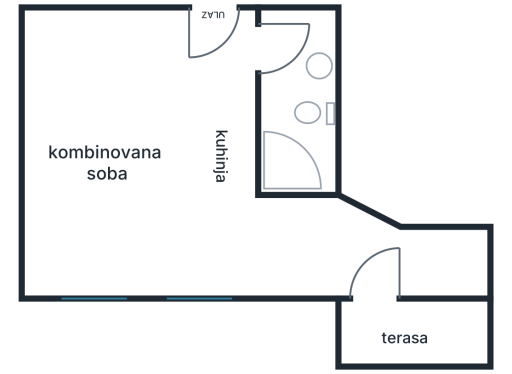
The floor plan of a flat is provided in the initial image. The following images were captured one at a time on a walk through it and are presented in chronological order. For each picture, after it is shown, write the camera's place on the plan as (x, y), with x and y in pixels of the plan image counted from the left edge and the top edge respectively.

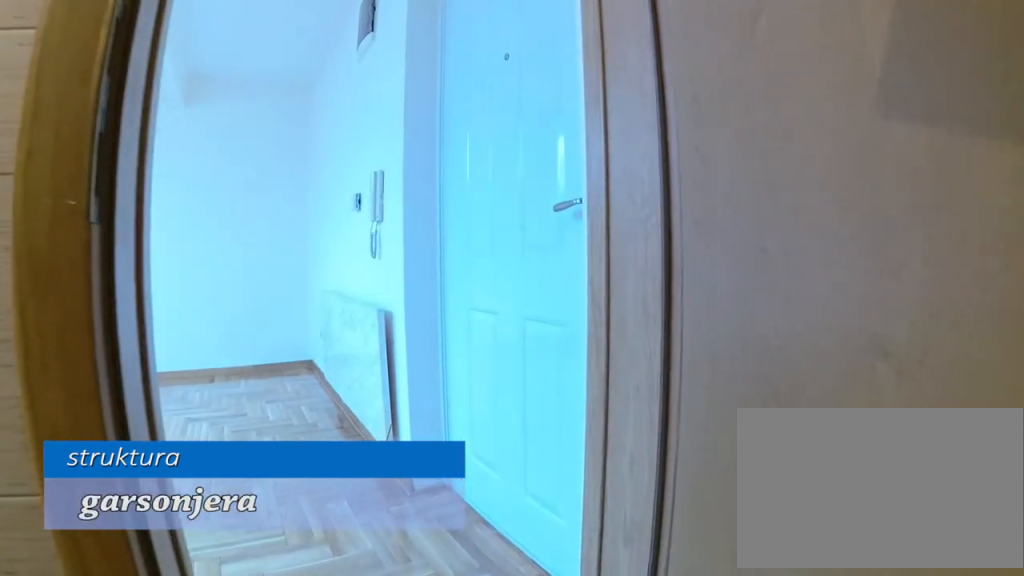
(306, 63)
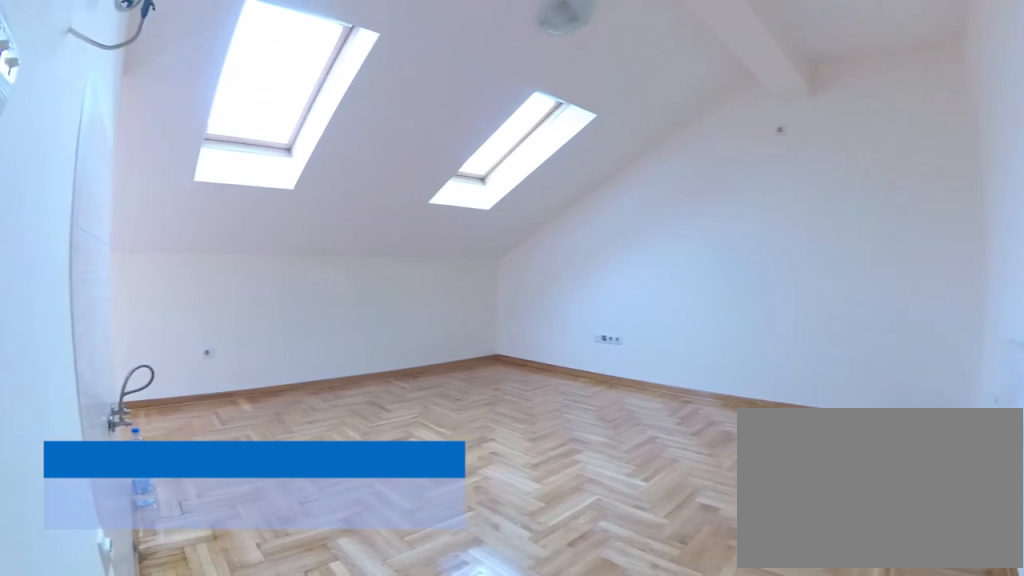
(264, 33)
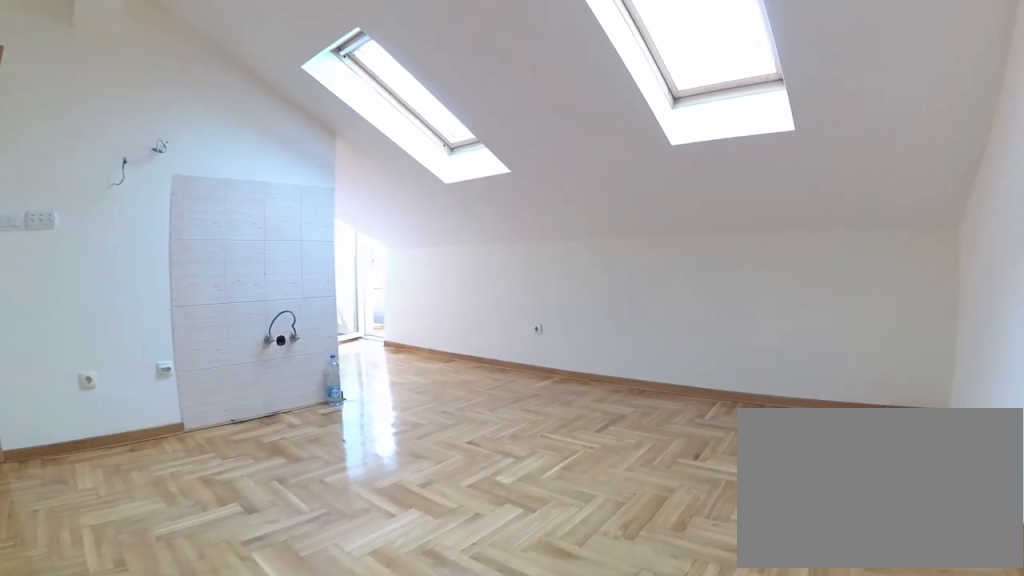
(68, 72)
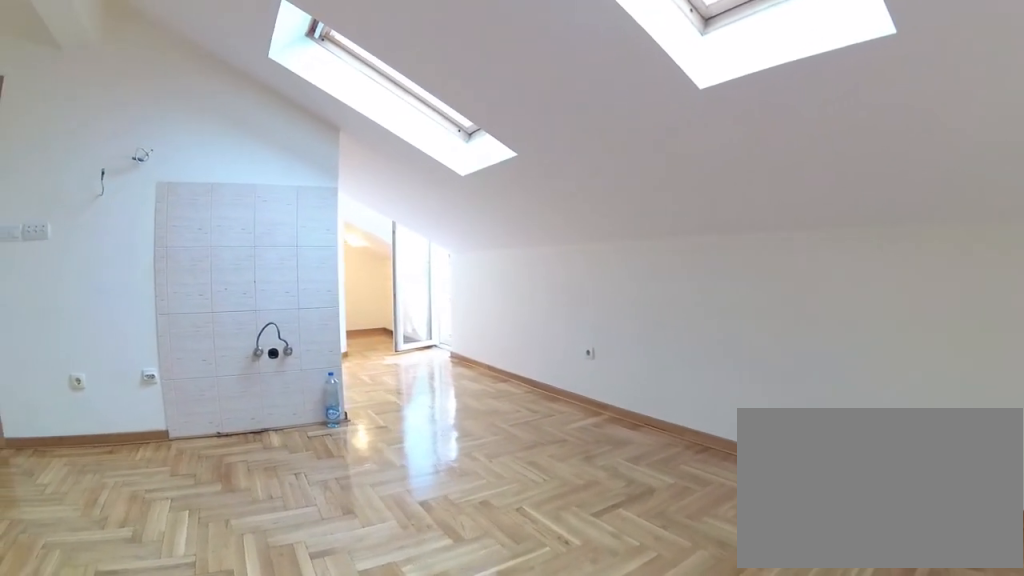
(61, 126)
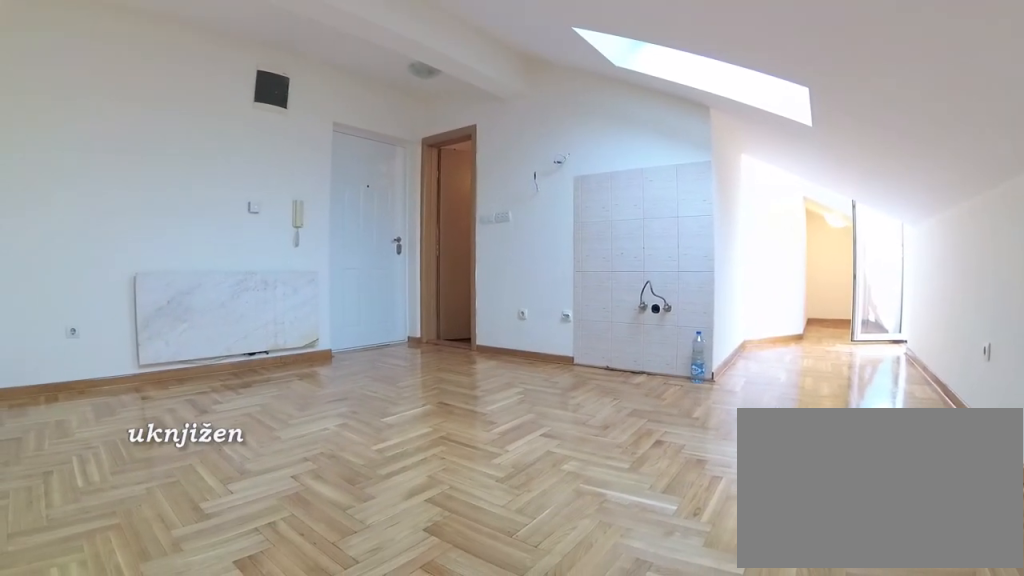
(64, 241)
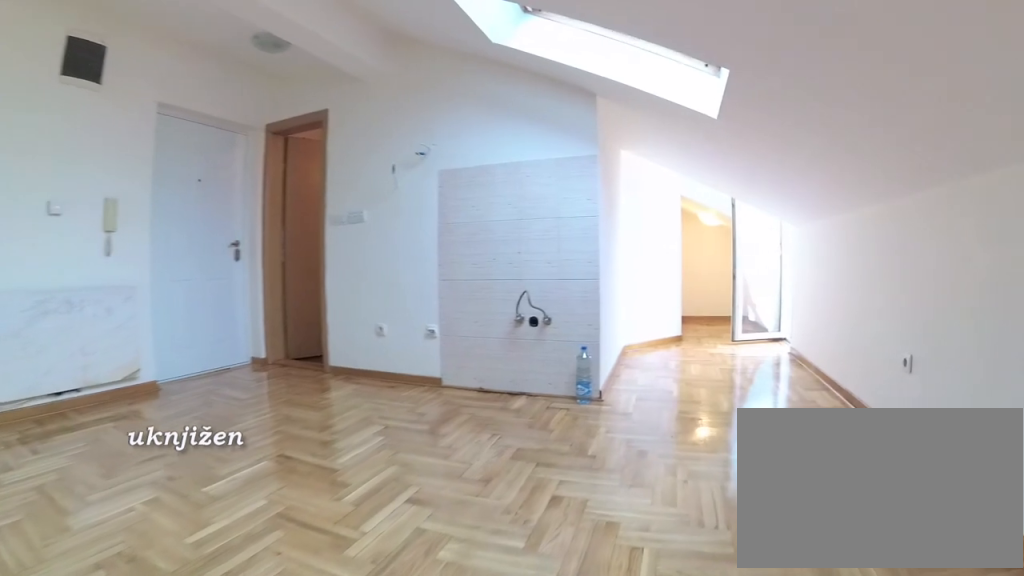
(84, 234)
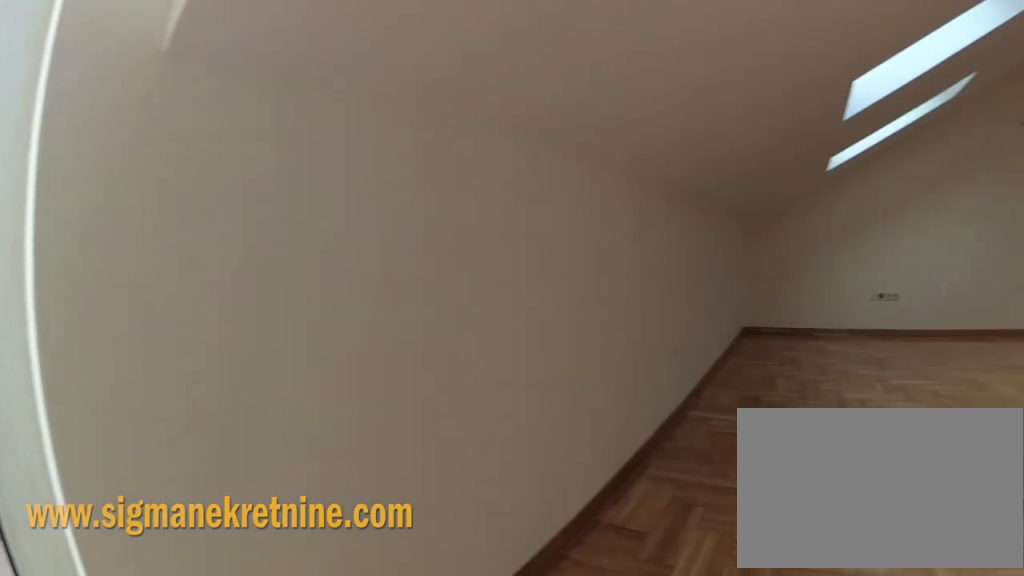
(392, 254)
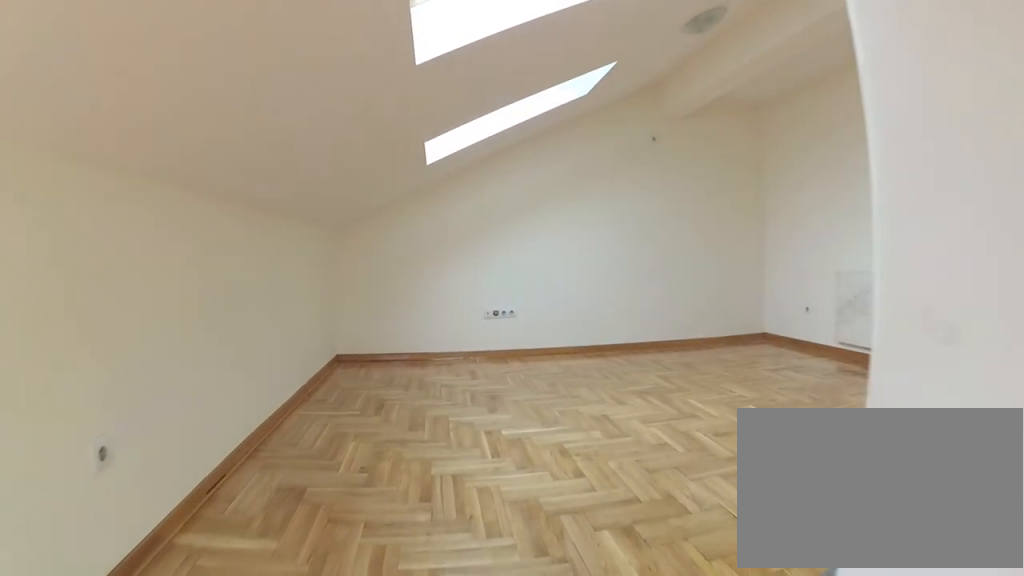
(298, 246)
